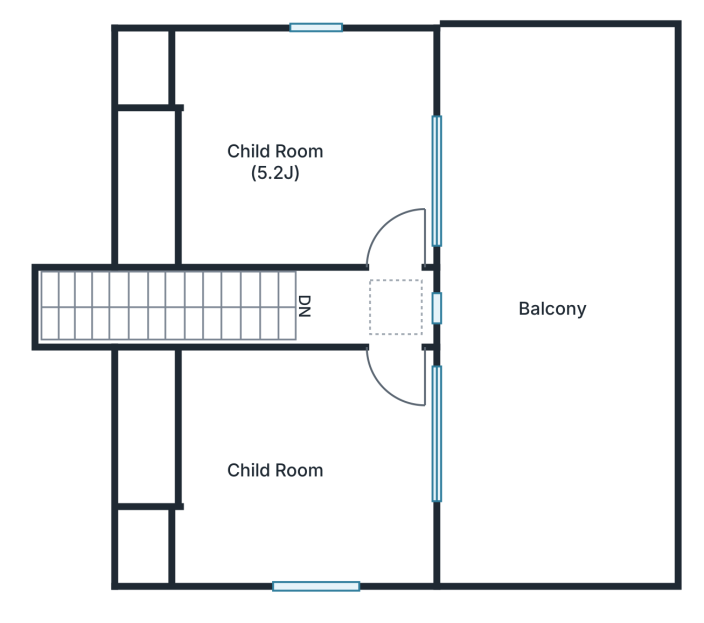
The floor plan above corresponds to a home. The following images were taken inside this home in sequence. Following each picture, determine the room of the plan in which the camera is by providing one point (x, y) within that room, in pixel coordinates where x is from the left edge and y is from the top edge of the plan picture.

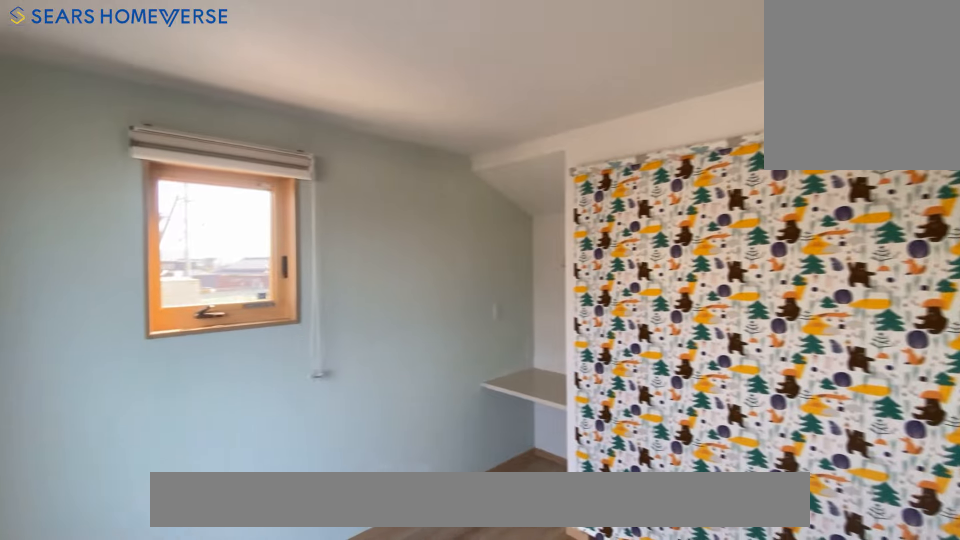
(307, 449)
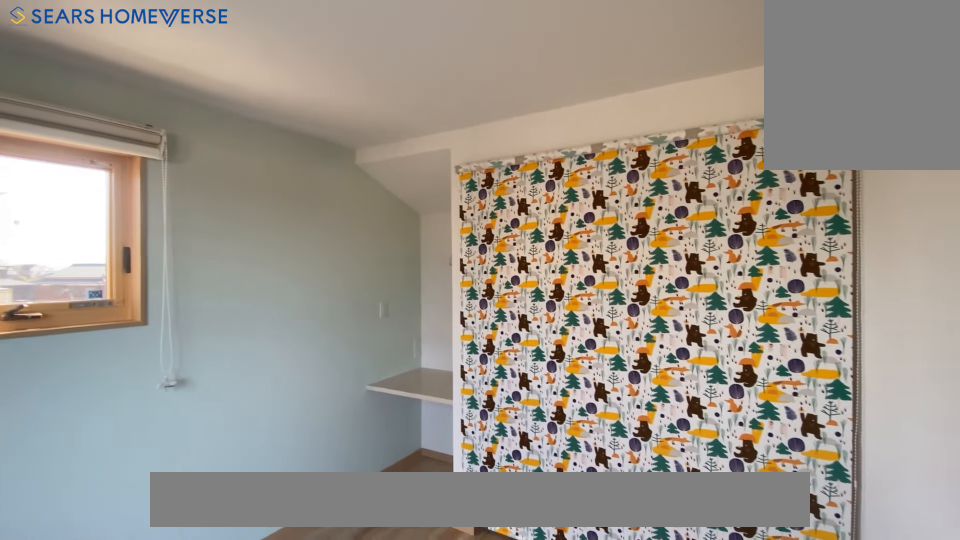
(308, 449)
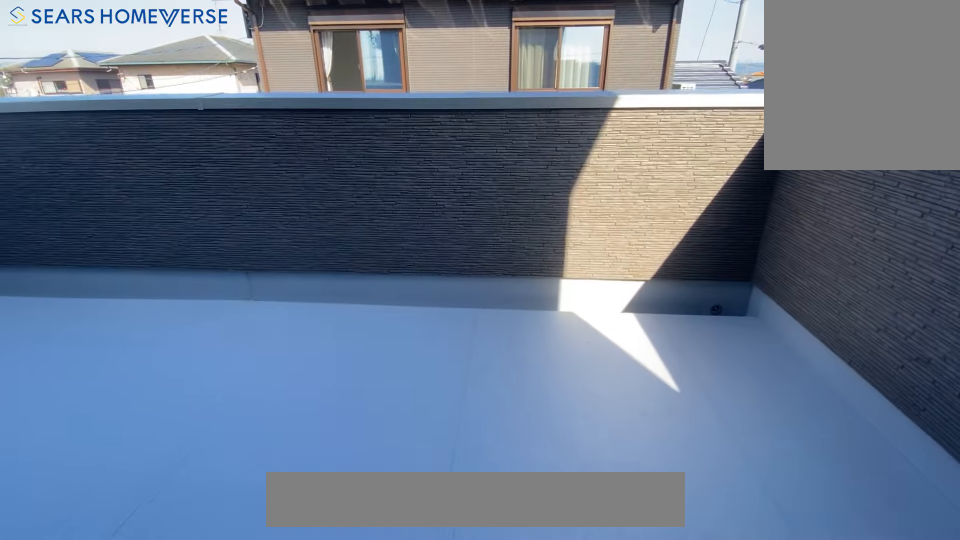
(554, 311)
